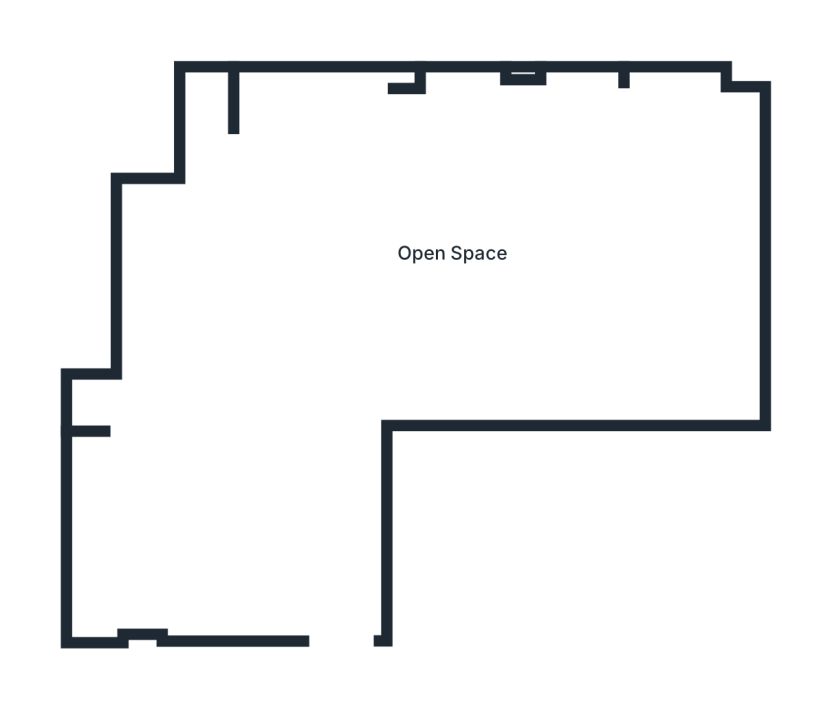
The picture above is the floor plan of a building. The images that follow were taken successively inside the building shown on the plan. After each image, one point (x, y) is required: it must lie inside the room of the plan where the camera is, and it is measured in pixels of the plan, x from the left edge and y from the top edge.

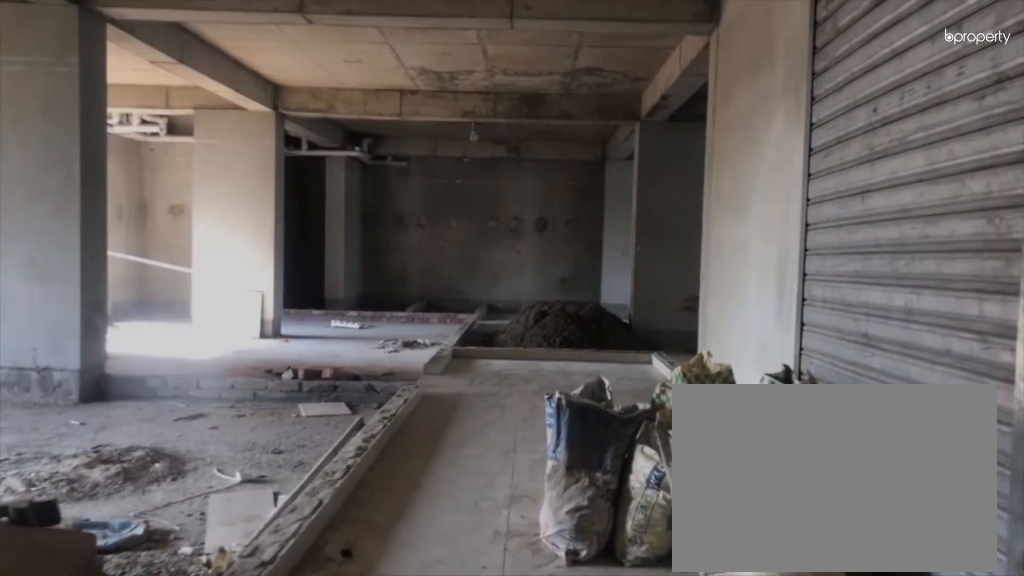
(316, 570)
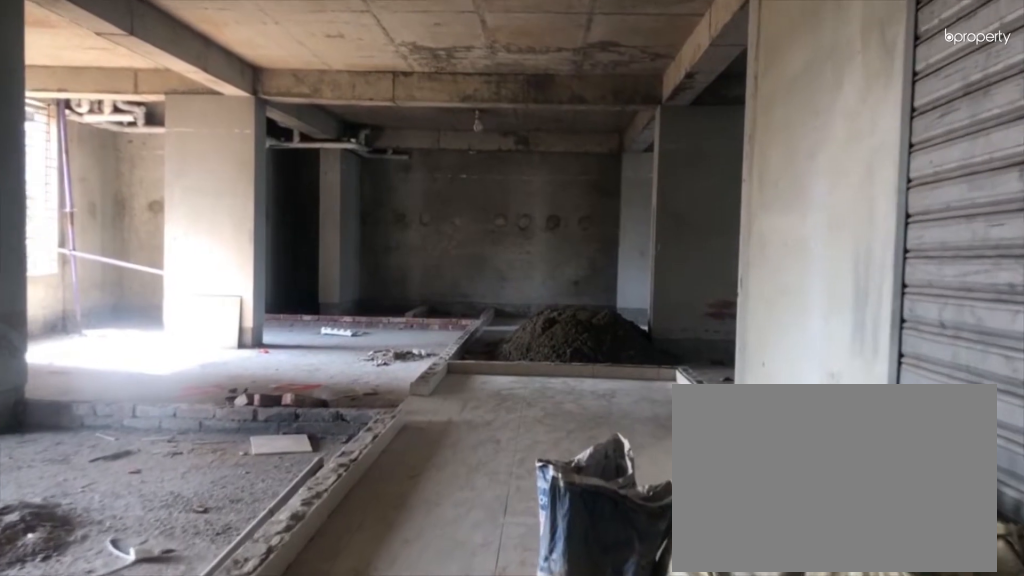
(316, 570)
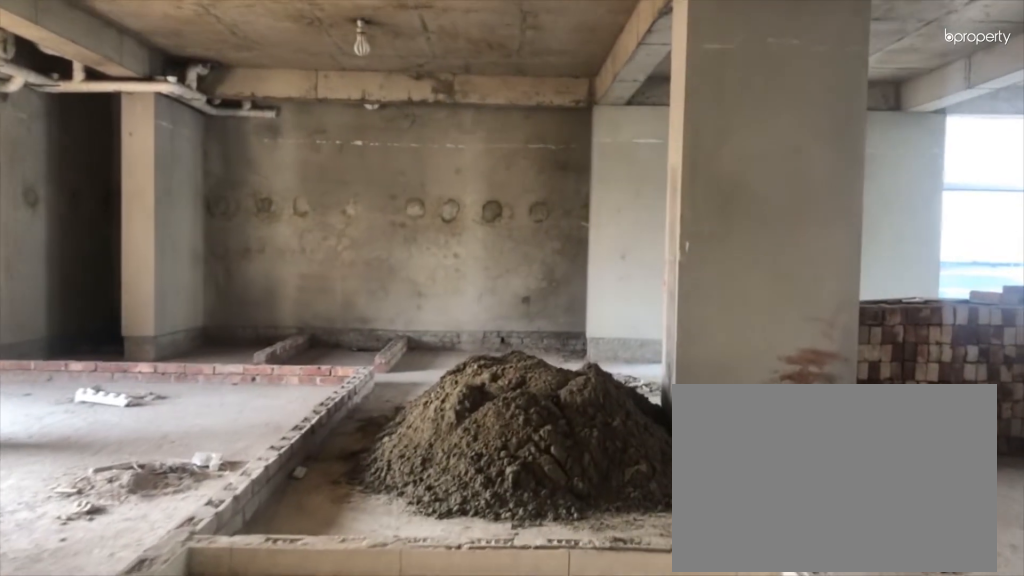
(336, 385)
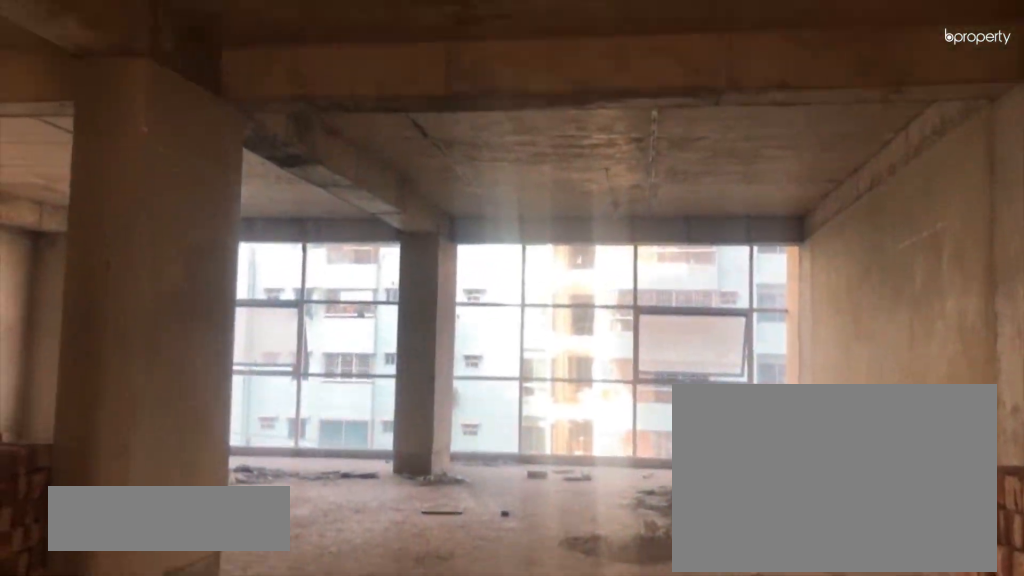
(391, 245)
